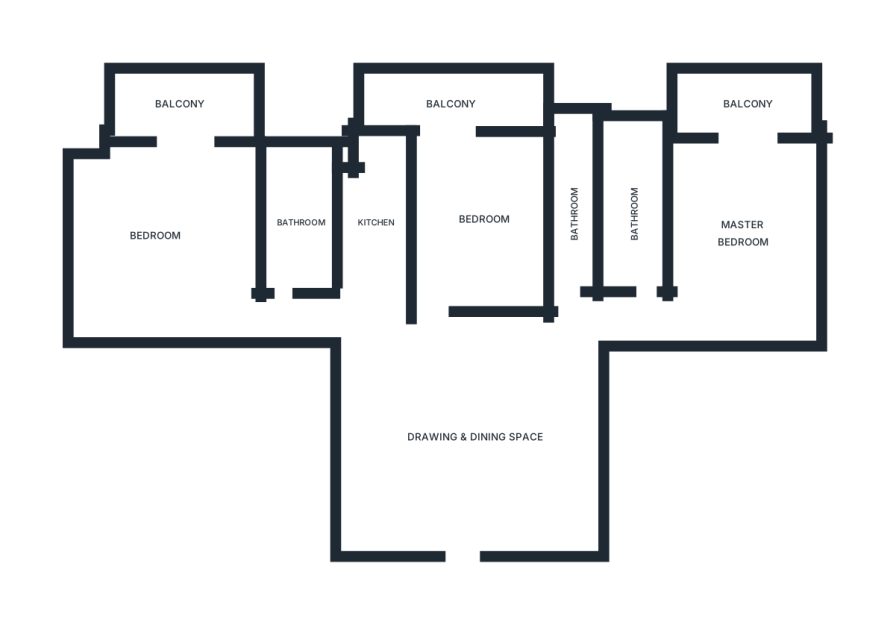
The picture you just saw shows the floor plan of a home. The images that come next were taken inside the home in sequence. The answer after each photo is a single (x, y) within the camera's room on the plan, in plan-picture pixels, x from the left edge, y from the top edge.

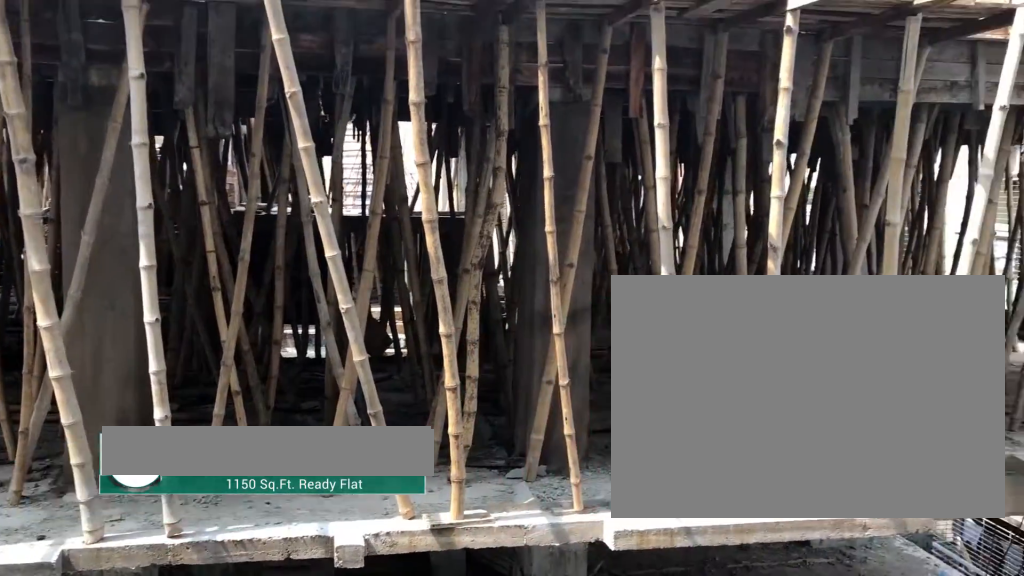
(448, 105)
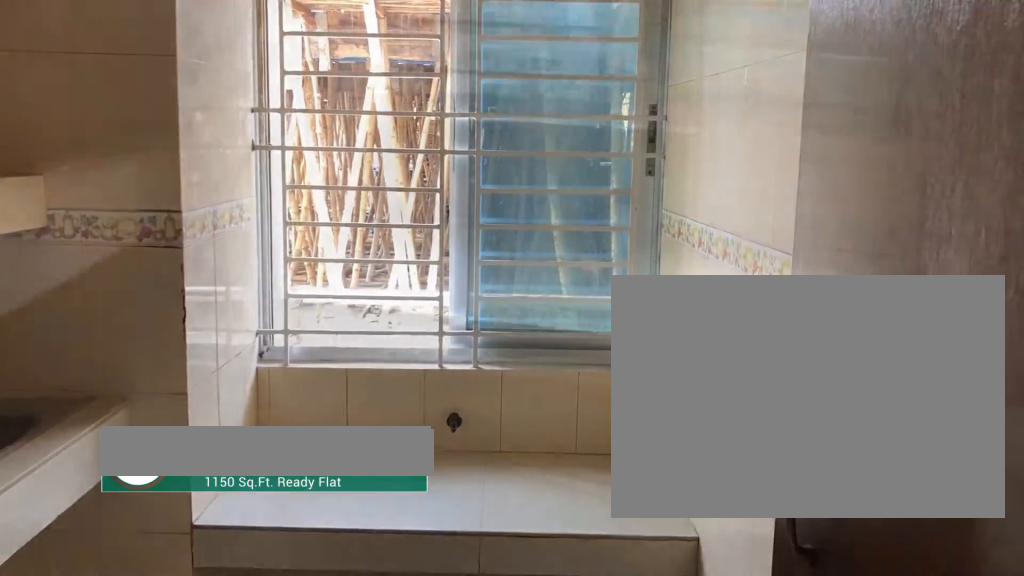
(375, 219)
